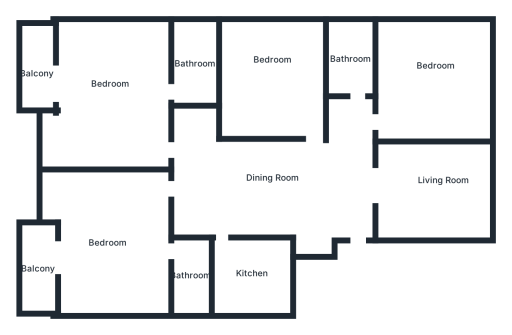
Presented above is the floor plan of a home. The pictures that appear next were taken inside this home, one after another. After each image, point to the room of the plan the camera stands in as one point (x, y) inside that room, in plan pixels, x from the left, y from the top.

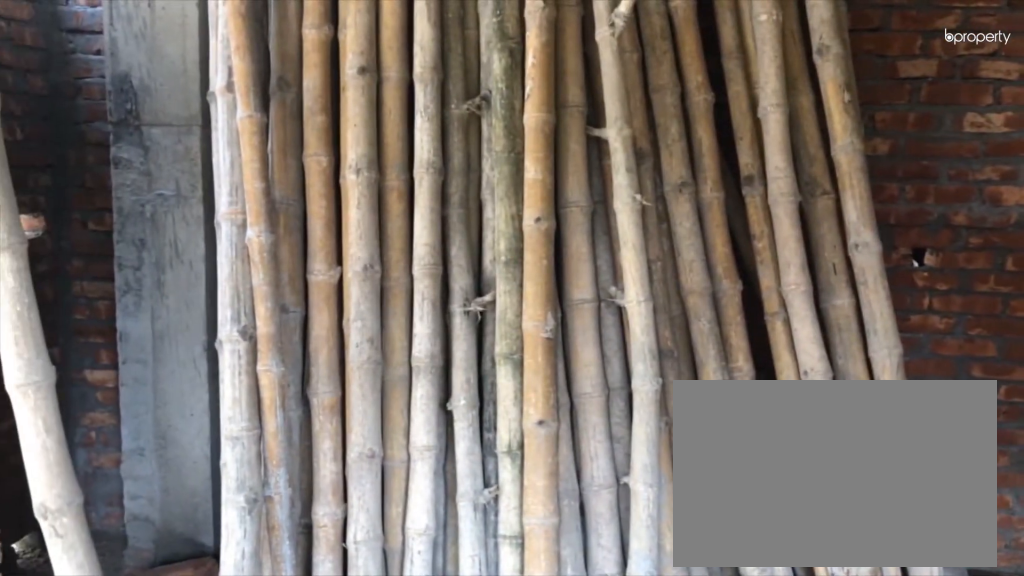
(104, 238)
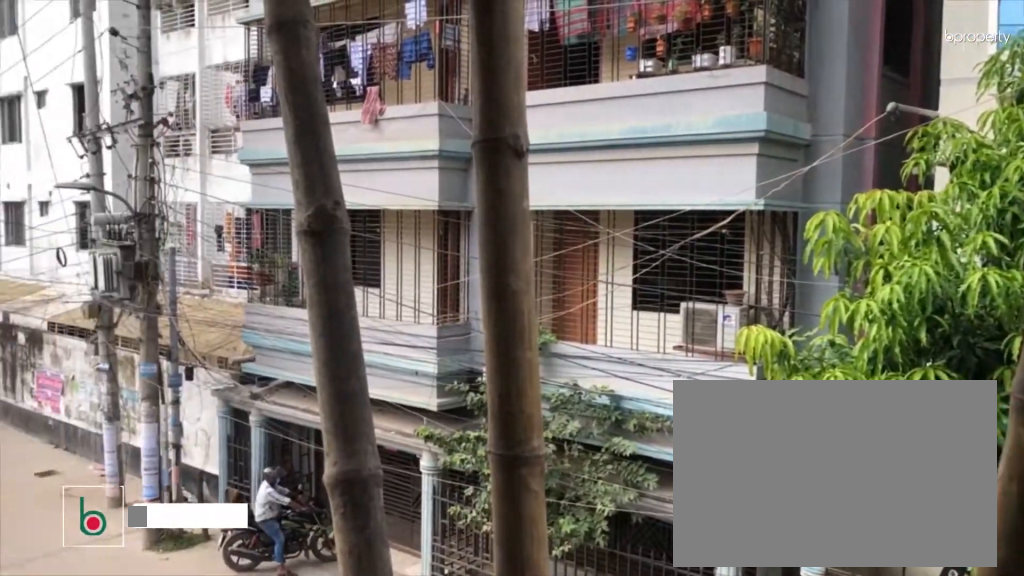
(37, 264)
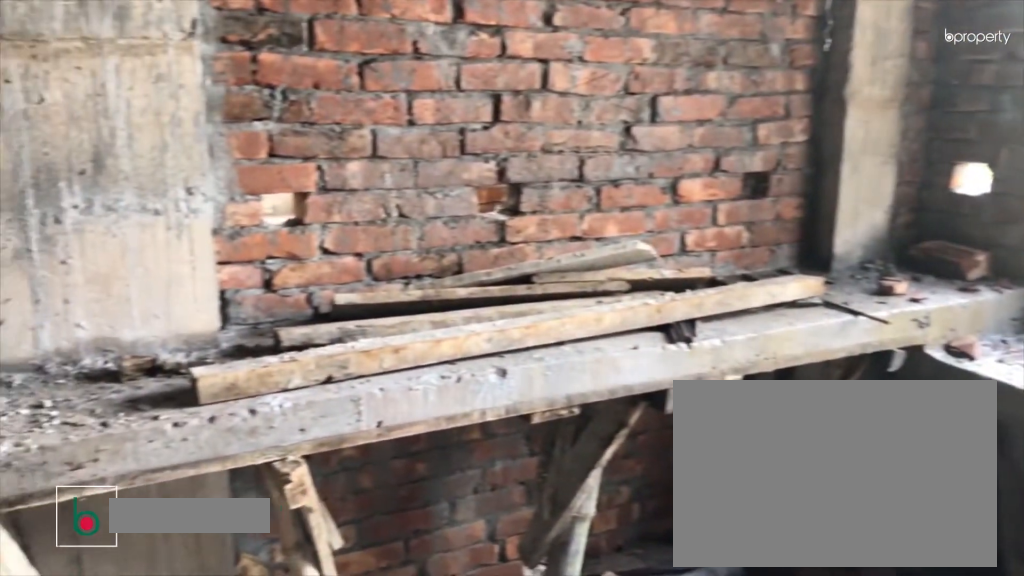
(256, 265)
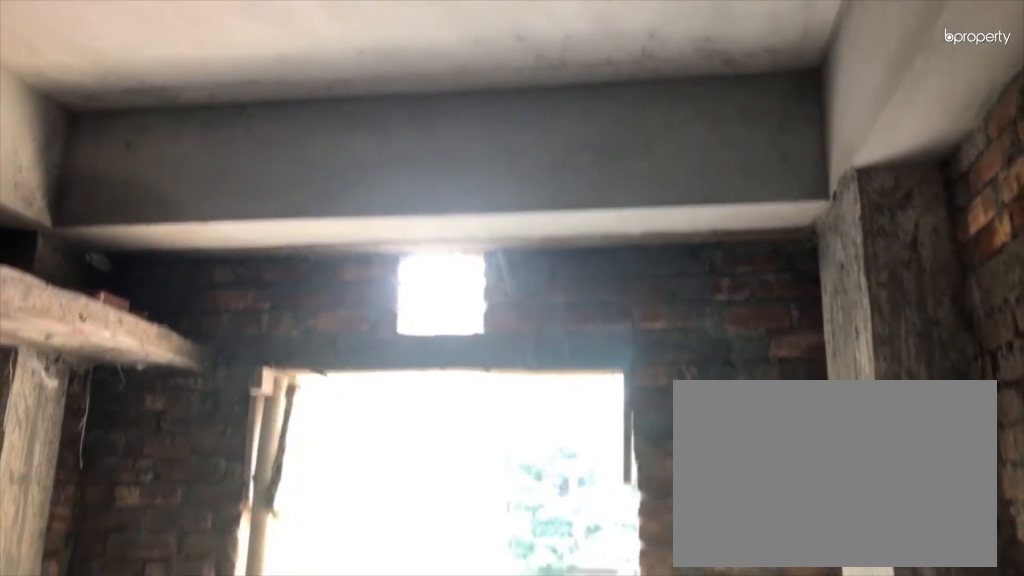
(256, 265)
